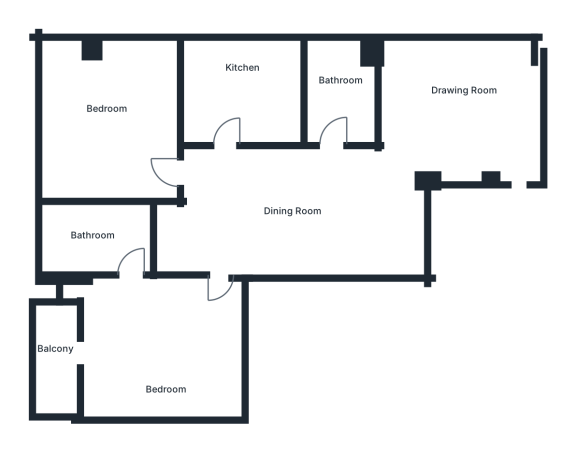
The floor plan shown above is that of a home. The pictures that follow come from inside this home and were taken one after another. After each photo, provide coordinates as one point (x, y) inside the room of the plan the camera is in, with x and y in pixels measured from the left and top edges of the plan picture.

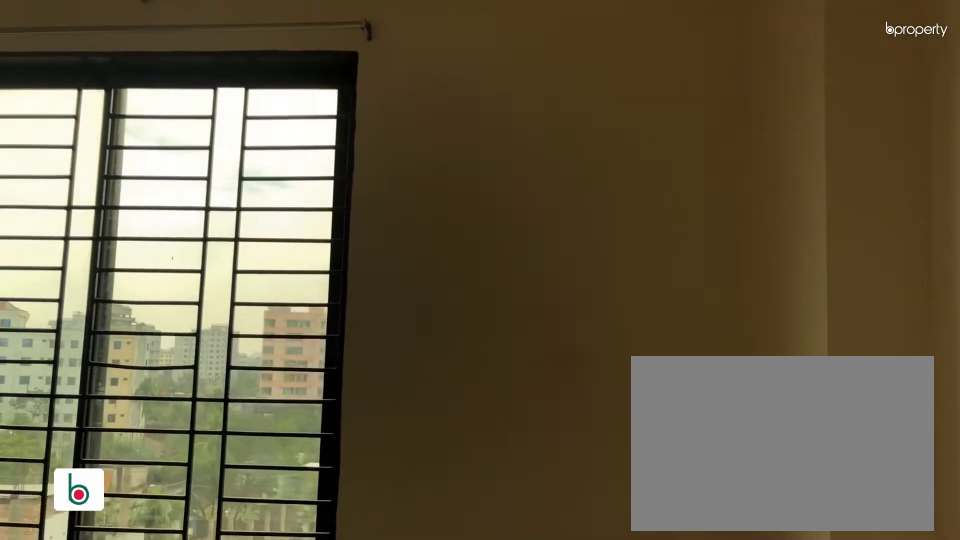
(459, 112)
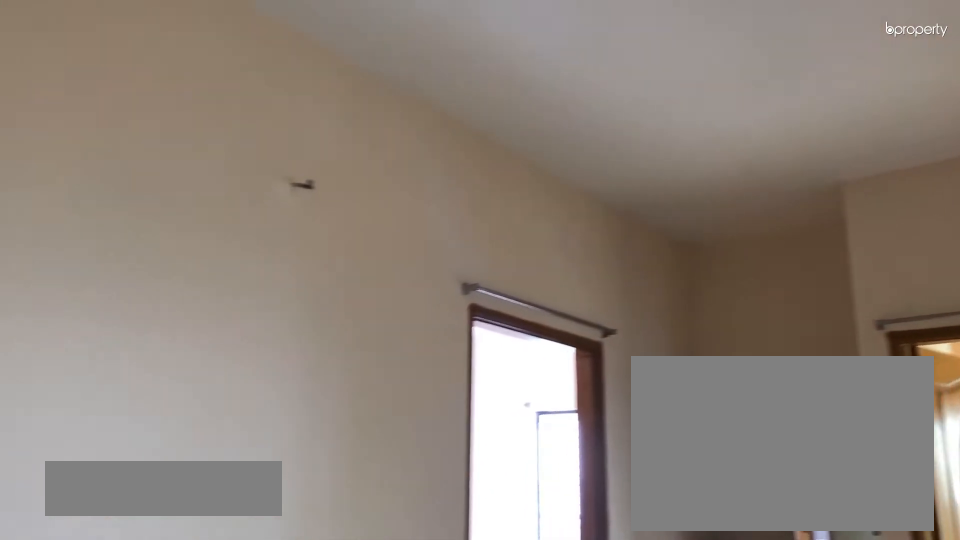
(294, 202)
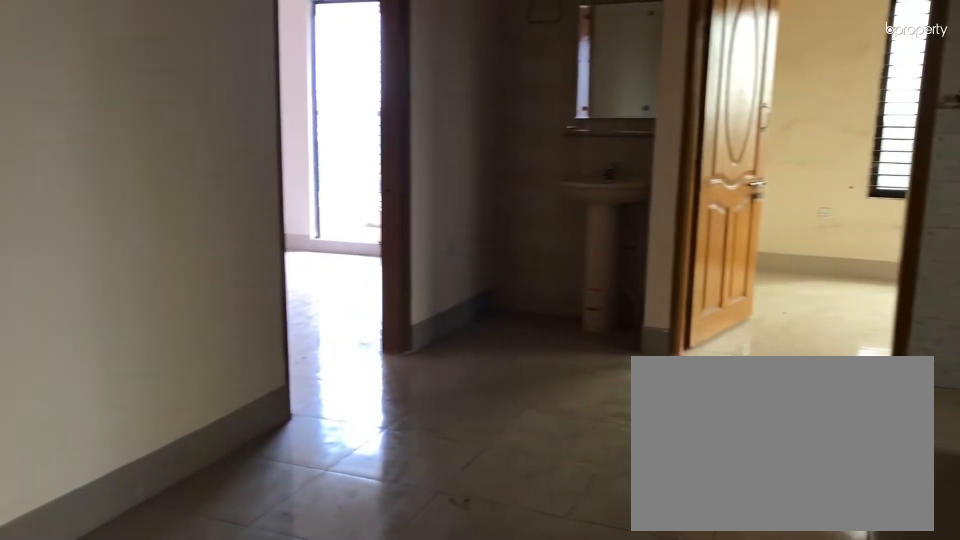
(294, 202)
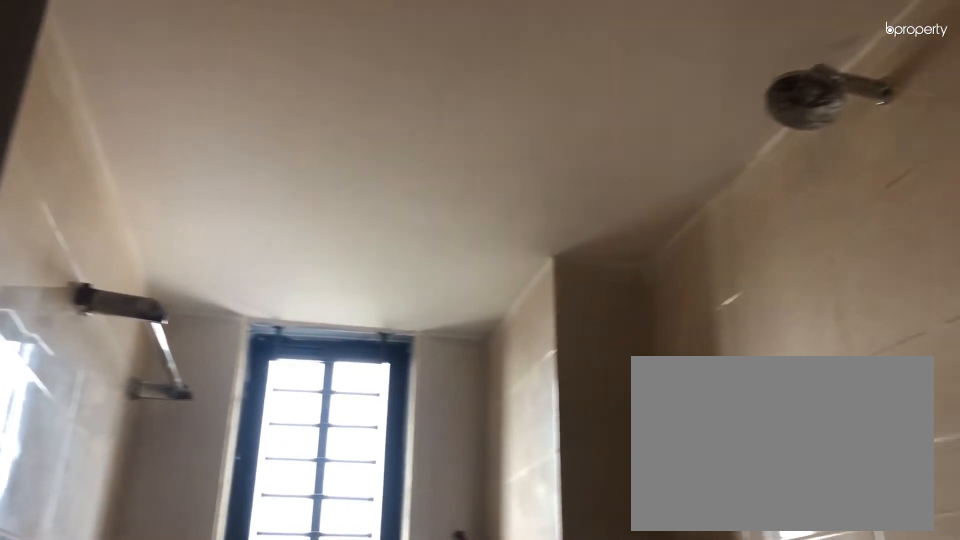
(346, 80)
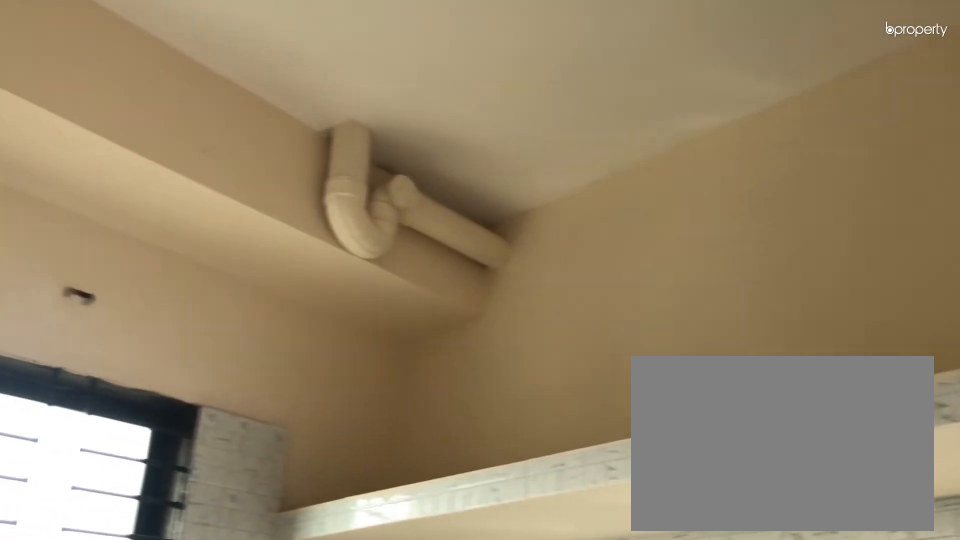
(245, 89)
